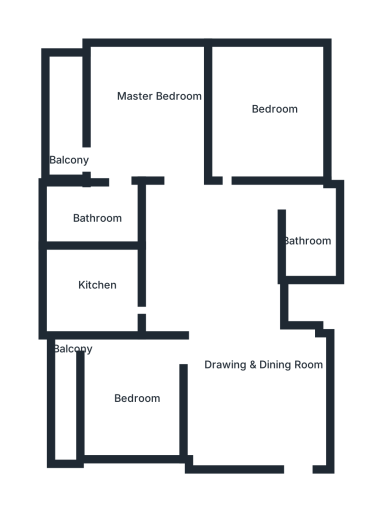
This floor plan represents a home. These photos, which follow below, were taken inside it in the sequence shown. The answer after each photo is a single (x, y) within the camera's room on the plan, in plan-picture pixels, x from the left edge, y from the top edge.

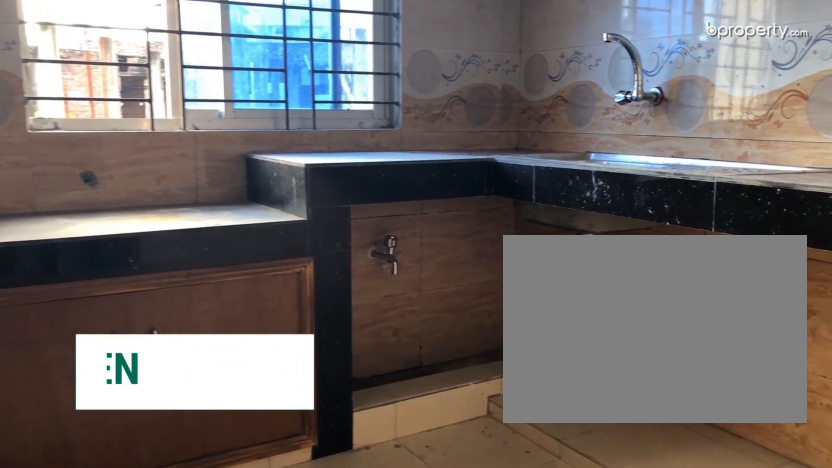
(95, 283)
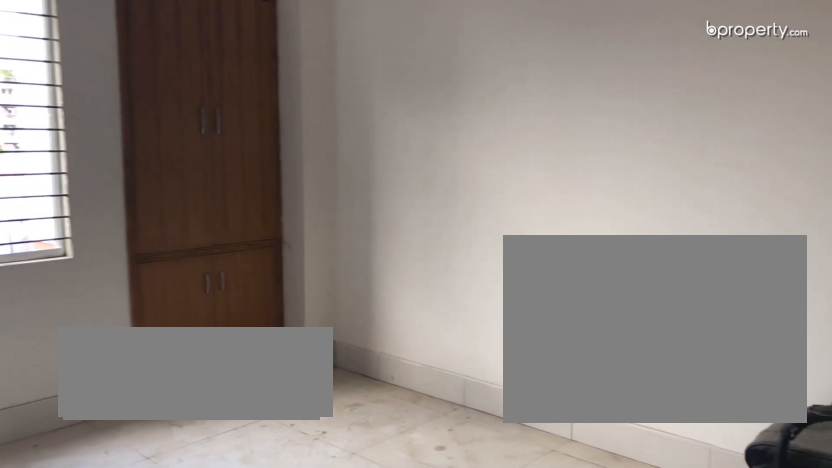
(266, 115)
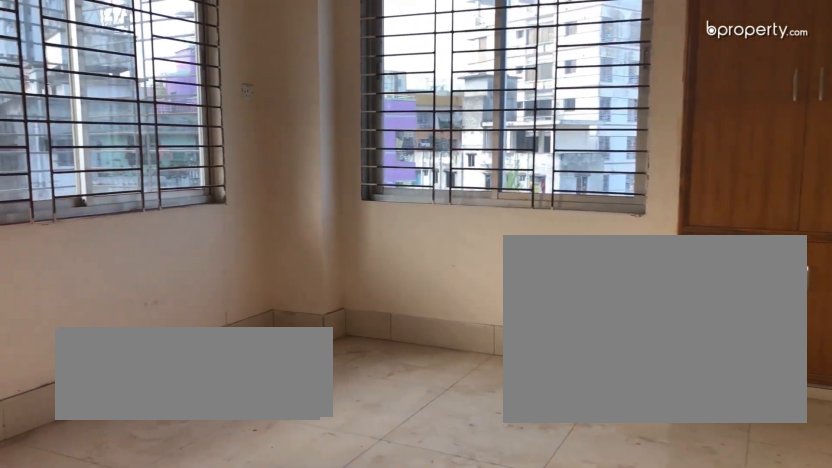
(145, 119)
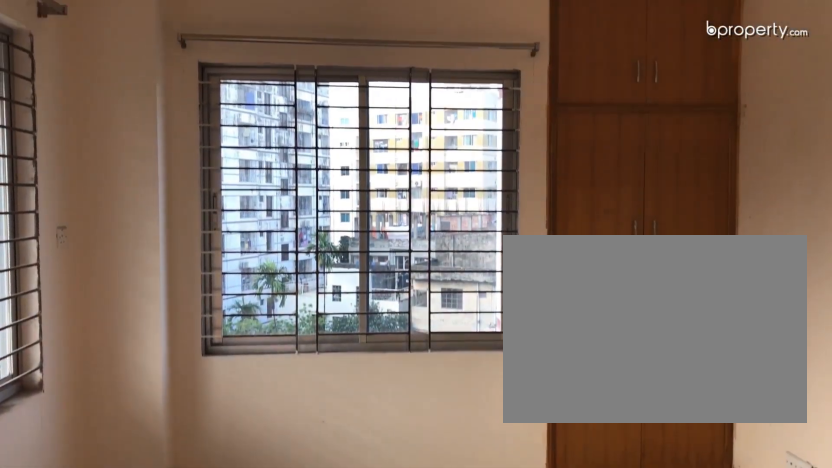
(145, 119)
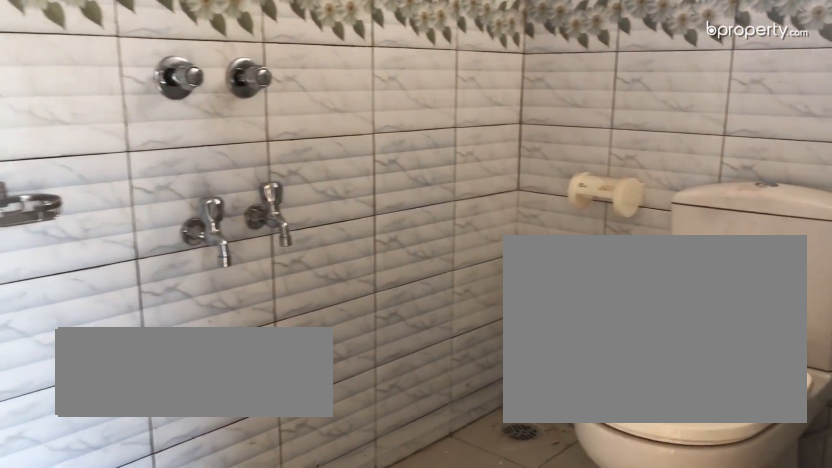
(100, 215)
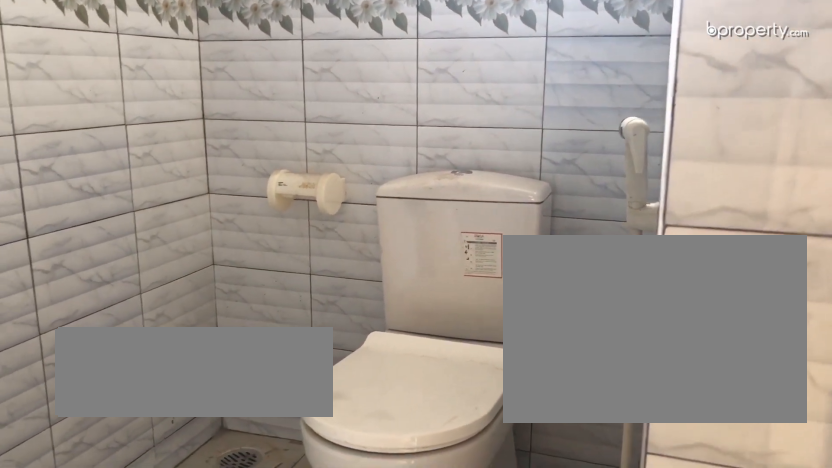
(100, 215)
